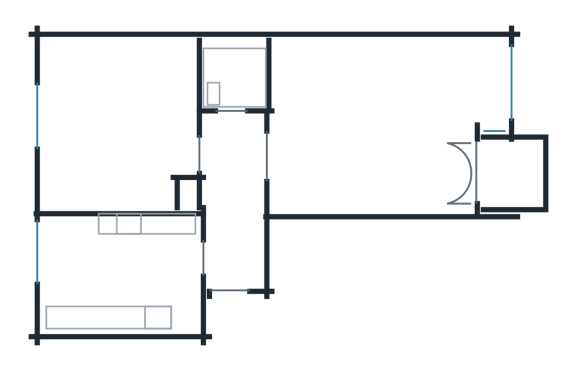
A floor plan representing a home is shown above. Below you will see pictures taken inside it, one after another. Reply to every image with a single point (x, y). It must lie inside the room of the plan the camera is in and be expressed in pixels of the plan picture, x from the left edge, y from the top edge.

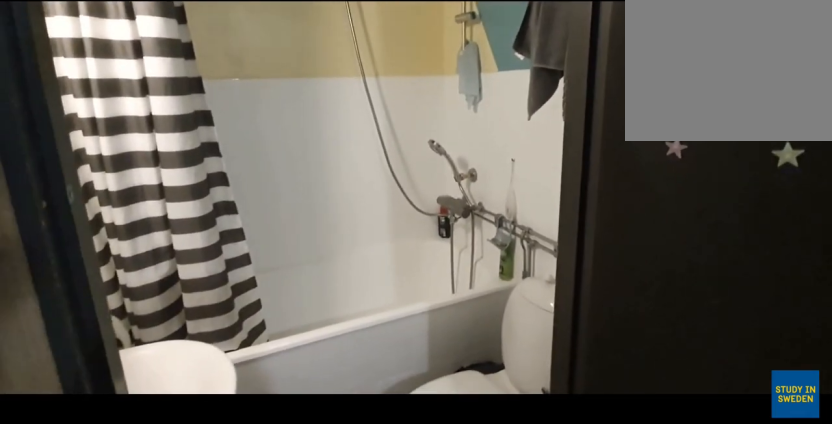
(234, 78)
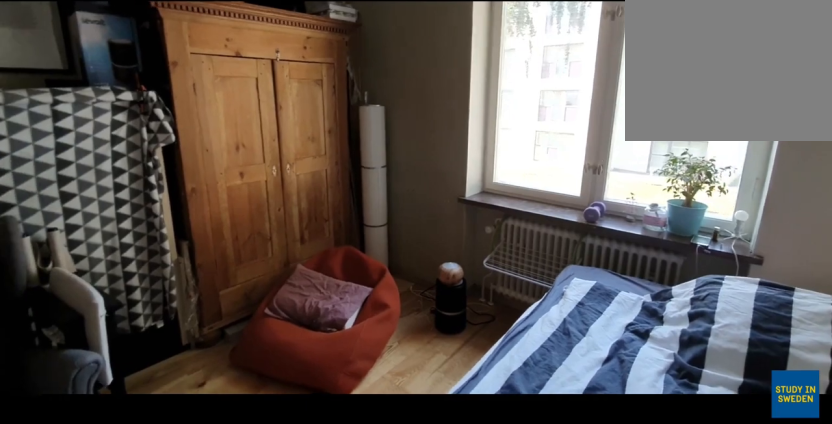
(119, 115)
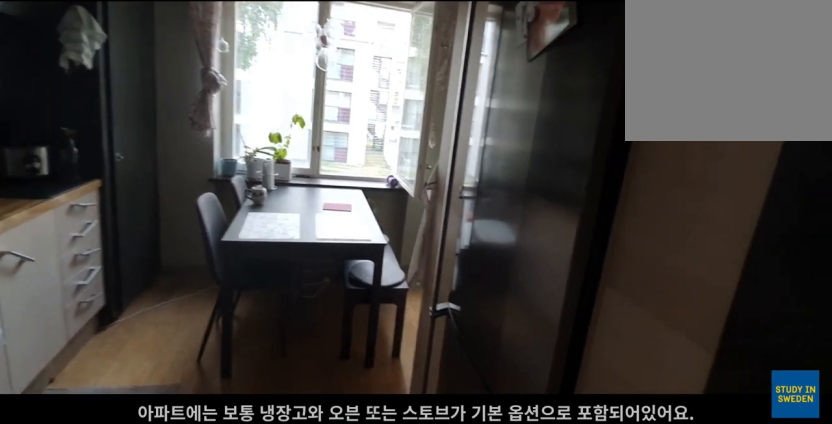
(121, 275)
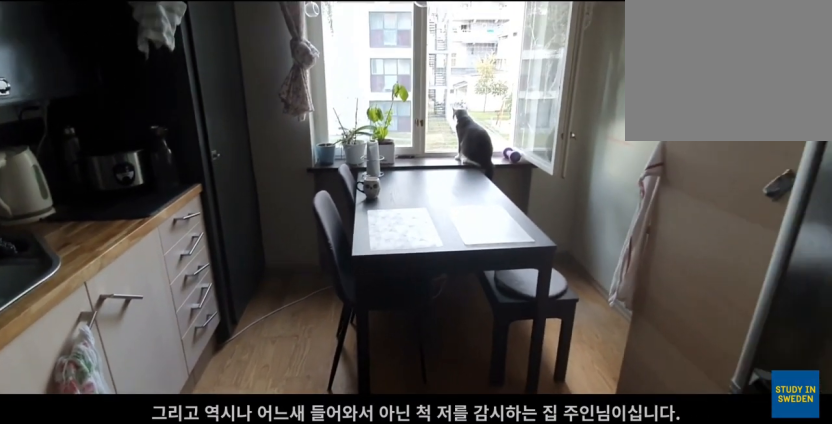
(121, 275)
